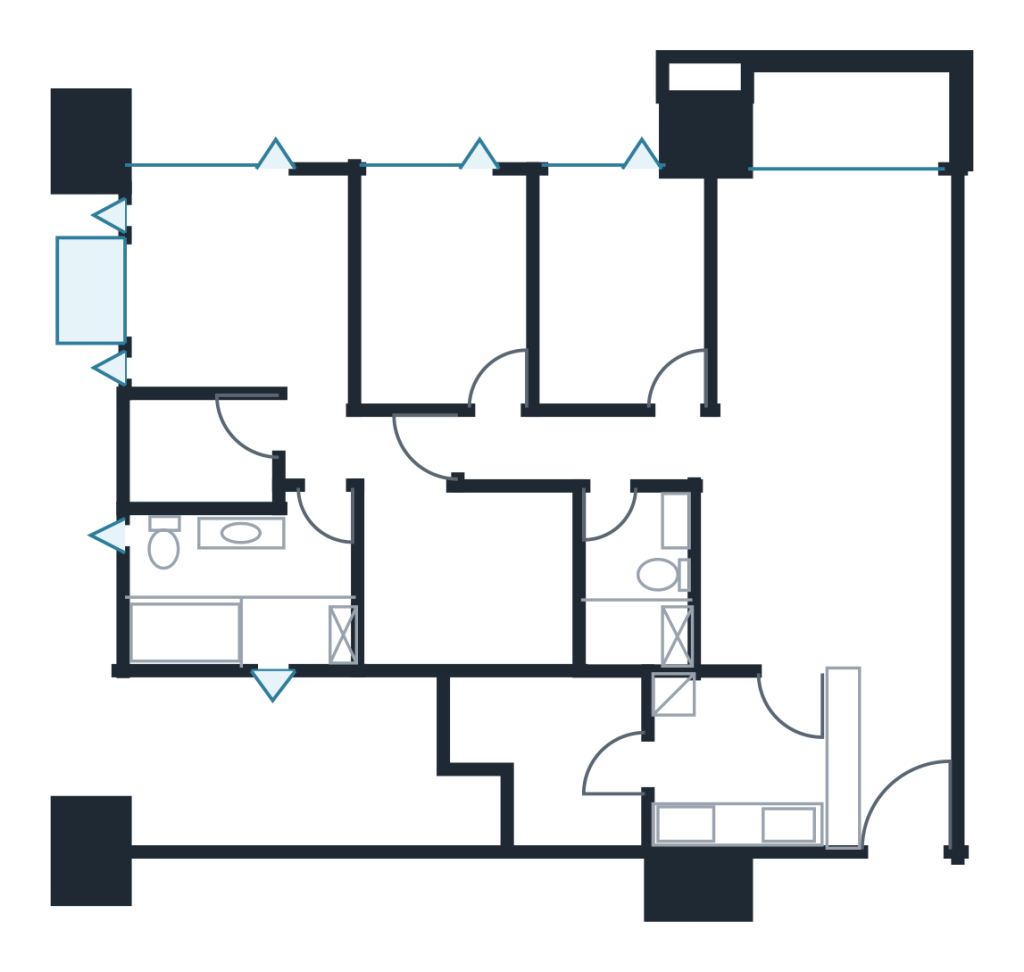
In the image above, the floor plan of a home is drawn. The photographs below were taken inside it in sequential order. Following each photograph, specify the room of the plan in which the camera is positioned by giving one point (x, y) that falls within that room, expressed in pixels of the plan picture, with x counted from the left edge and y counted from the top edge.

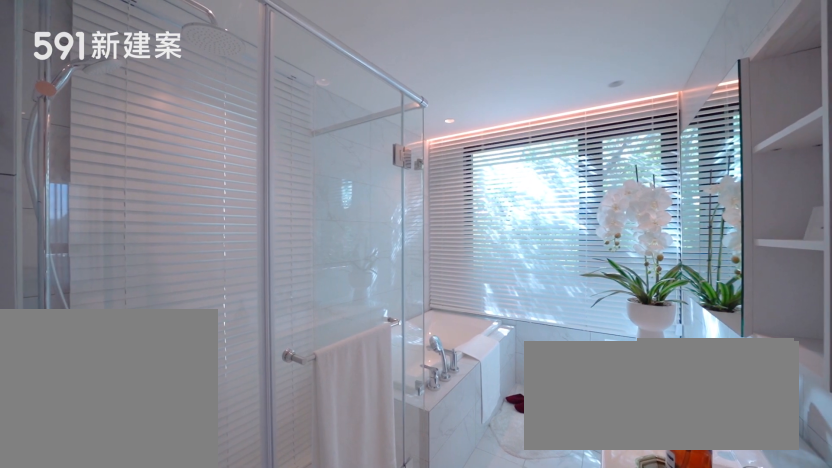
(229, 585)
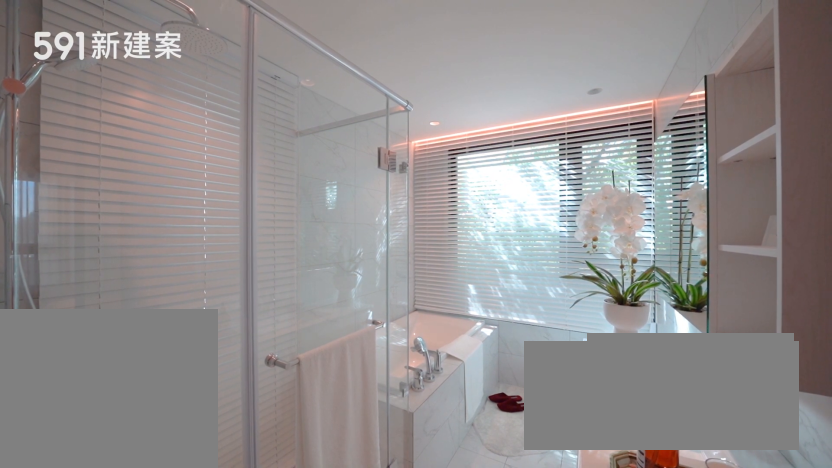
(229, 585)
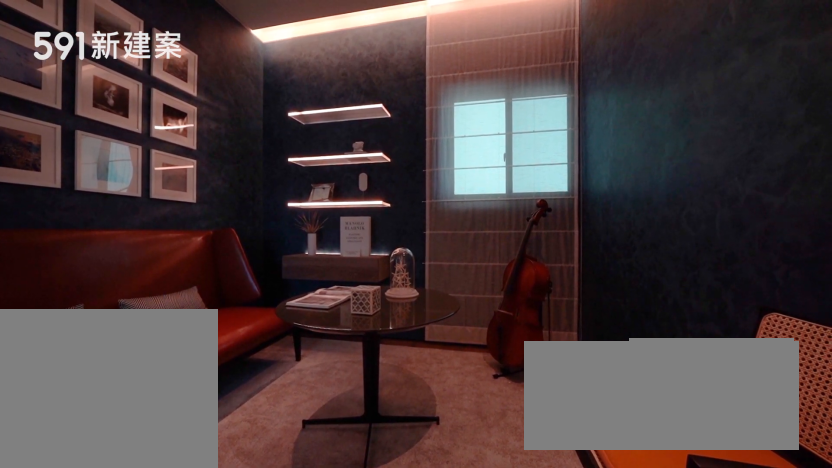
(477, 580)
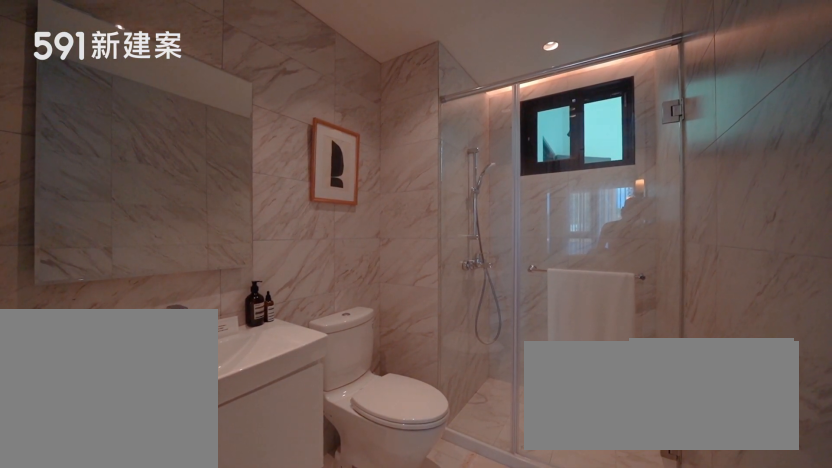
(633, 586)
